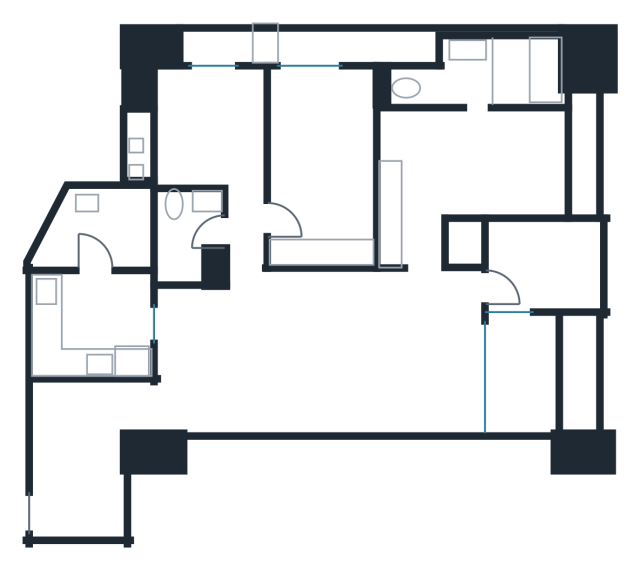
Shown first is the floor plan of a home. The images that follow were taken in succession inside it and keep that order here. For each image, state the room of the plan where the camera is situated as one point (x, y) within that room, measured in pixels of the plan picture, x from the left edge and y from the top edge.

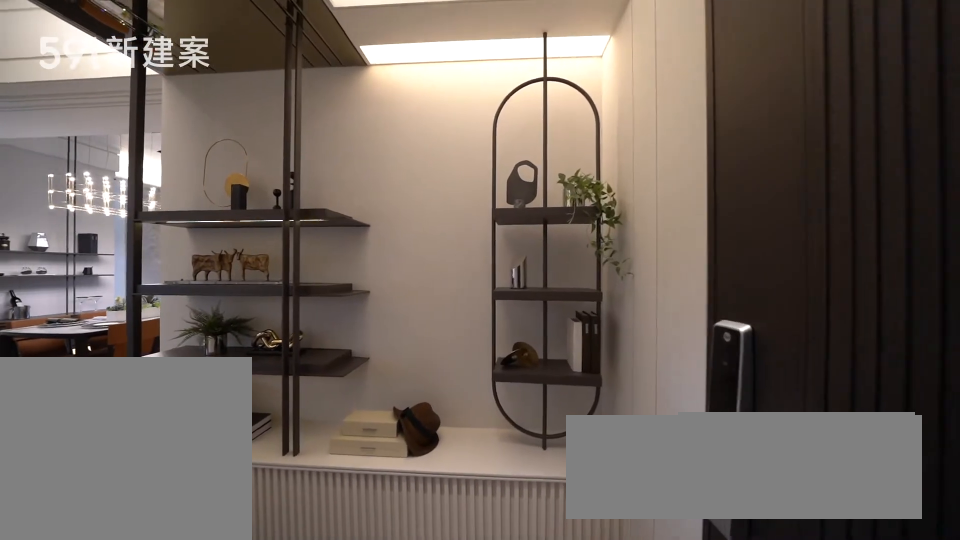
(76, 480)
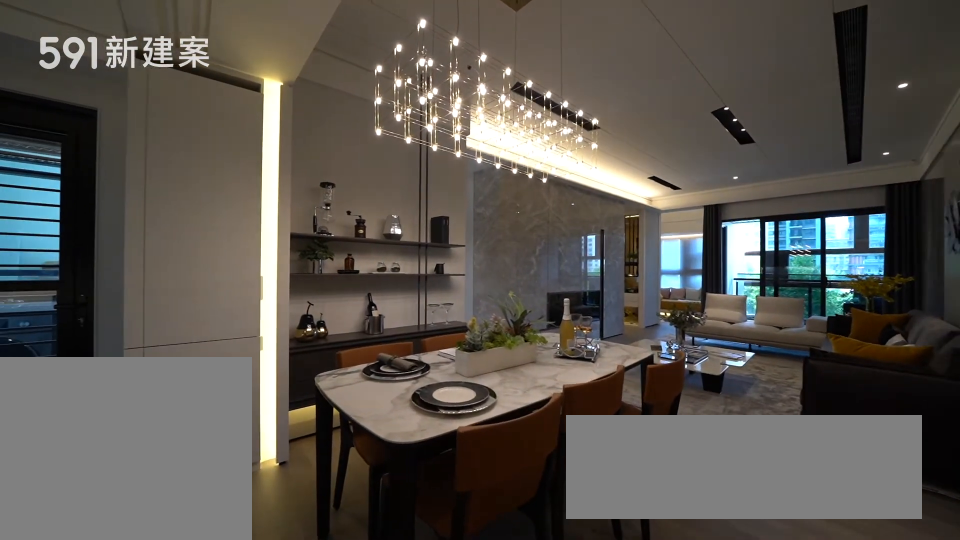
(225, 358)
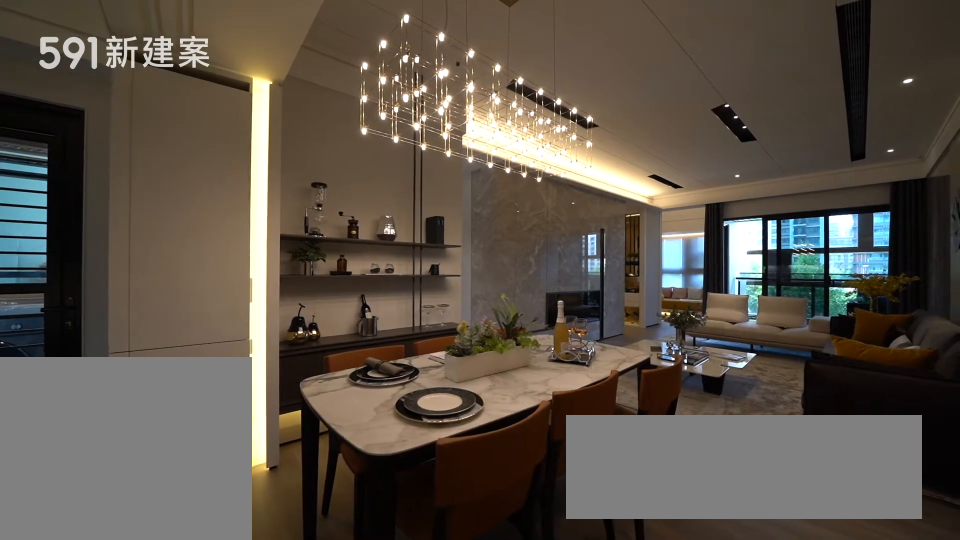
(225, 358)
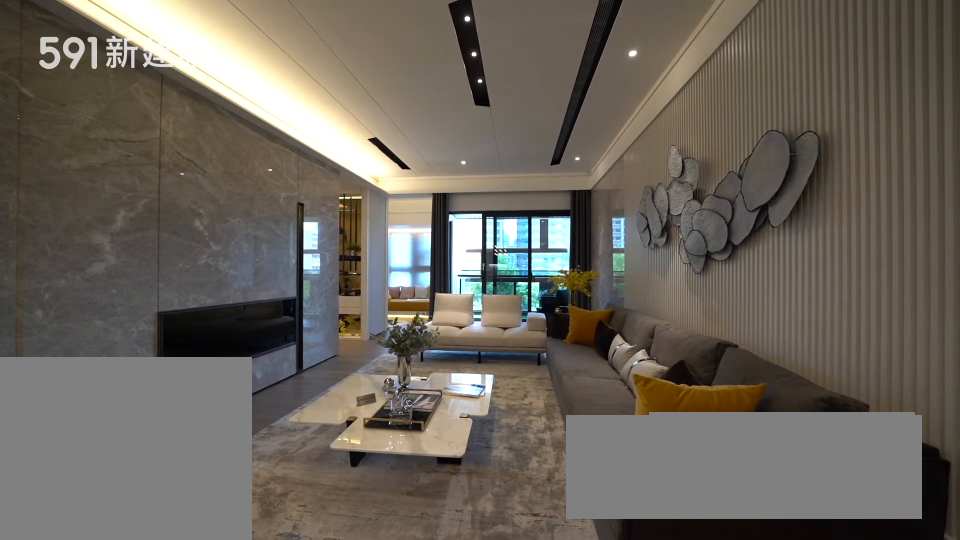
(381, 352)
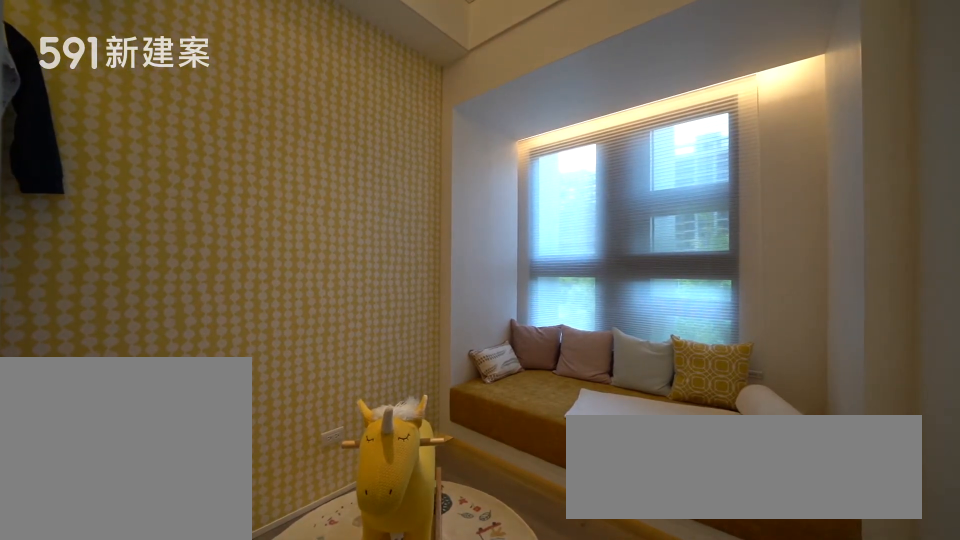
(540, 261)
